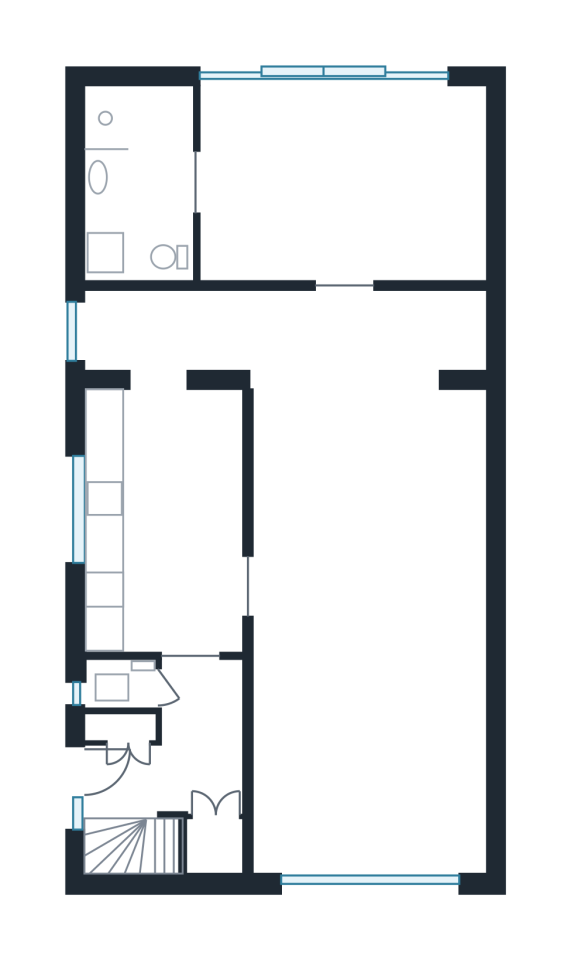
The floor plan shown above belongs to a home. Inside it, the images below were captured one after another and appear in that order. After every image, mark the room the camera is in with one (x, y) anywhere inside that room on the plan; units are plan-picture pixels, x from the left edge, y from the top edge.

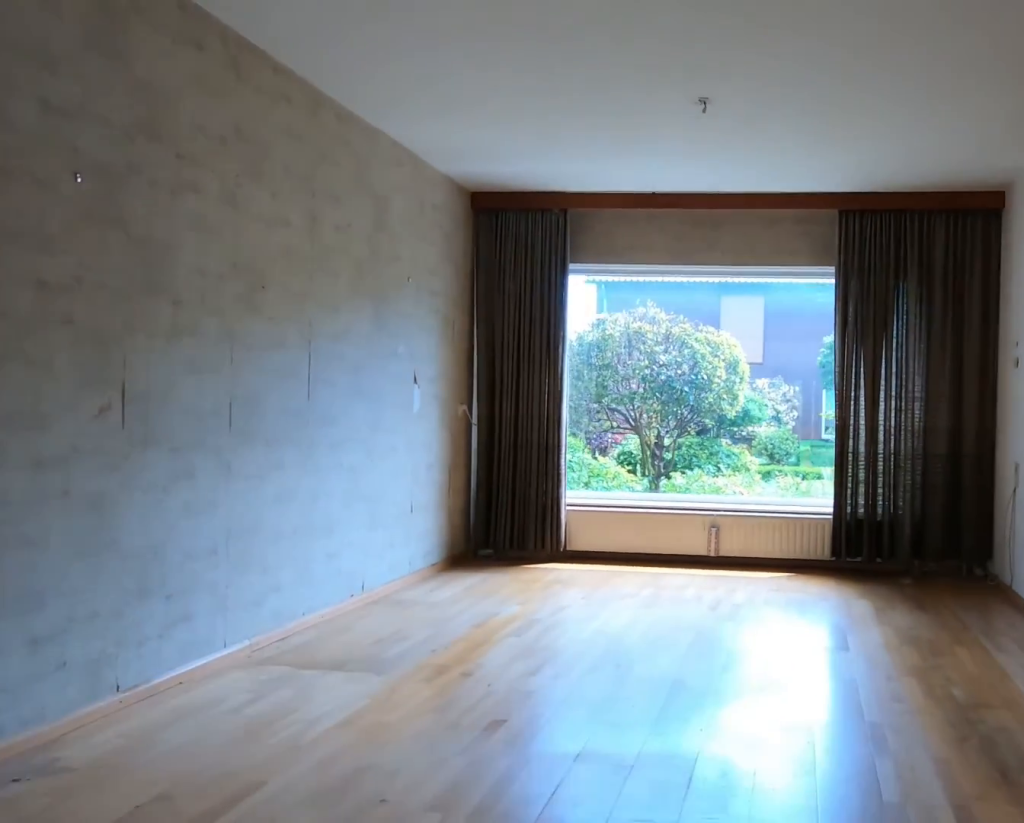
(366, 628)
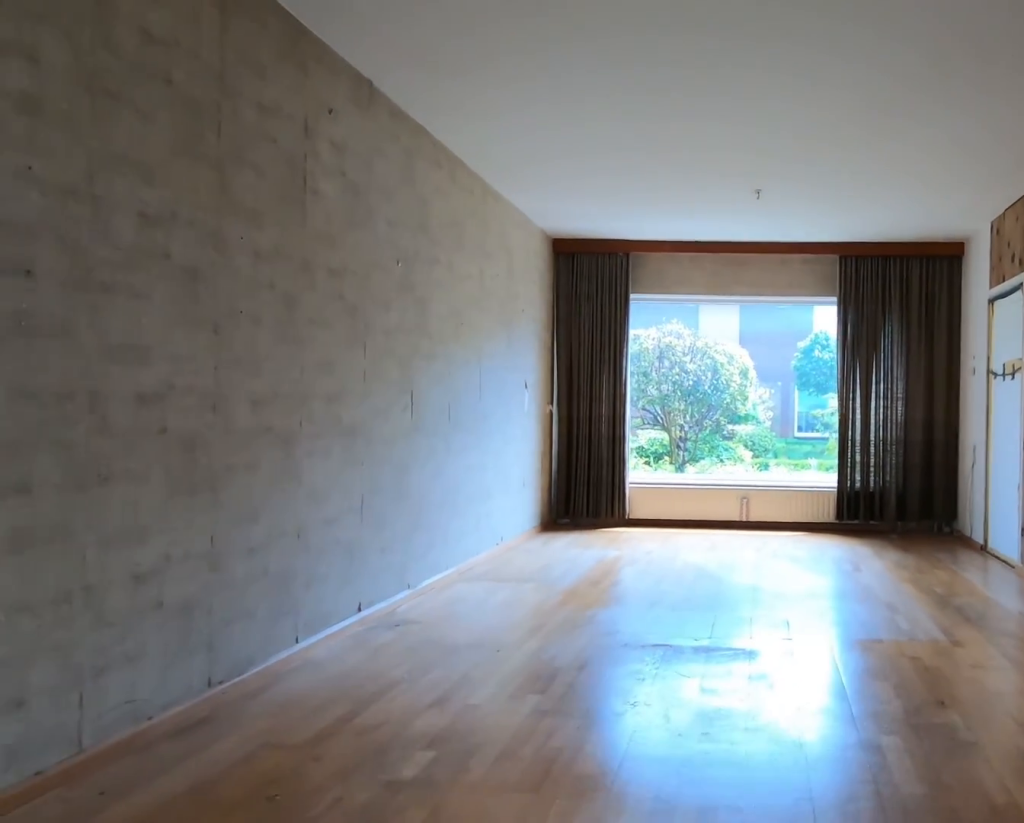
(366, 628)
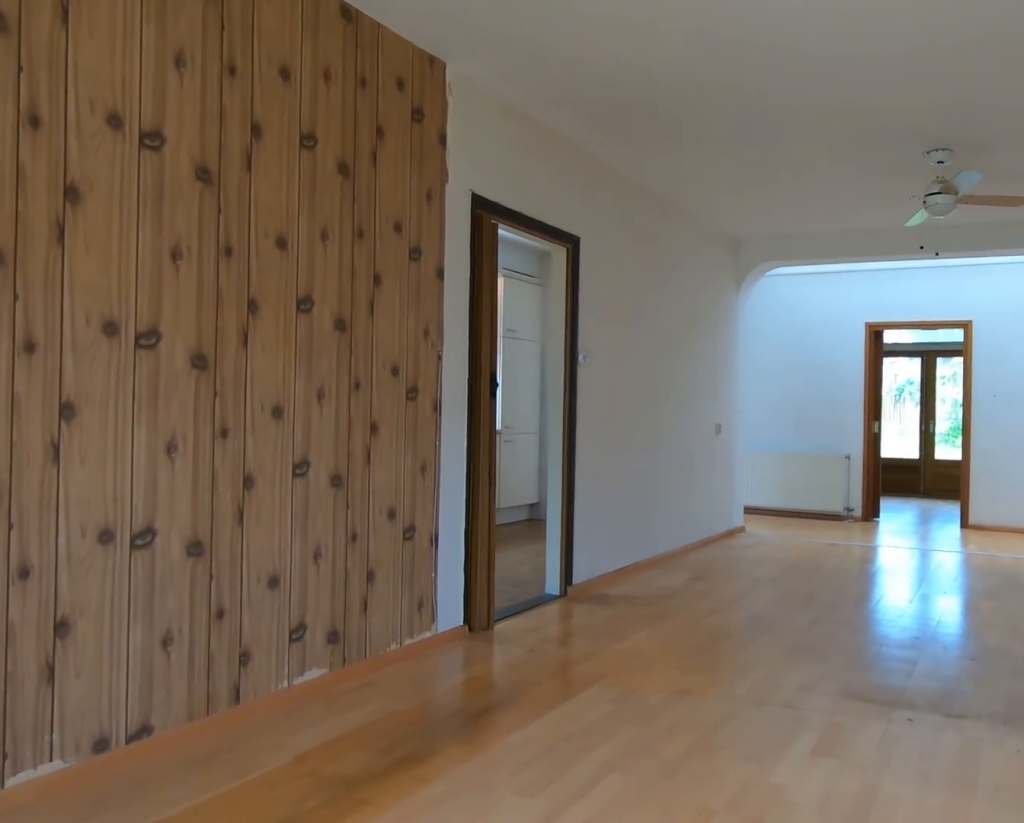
(366, 628)
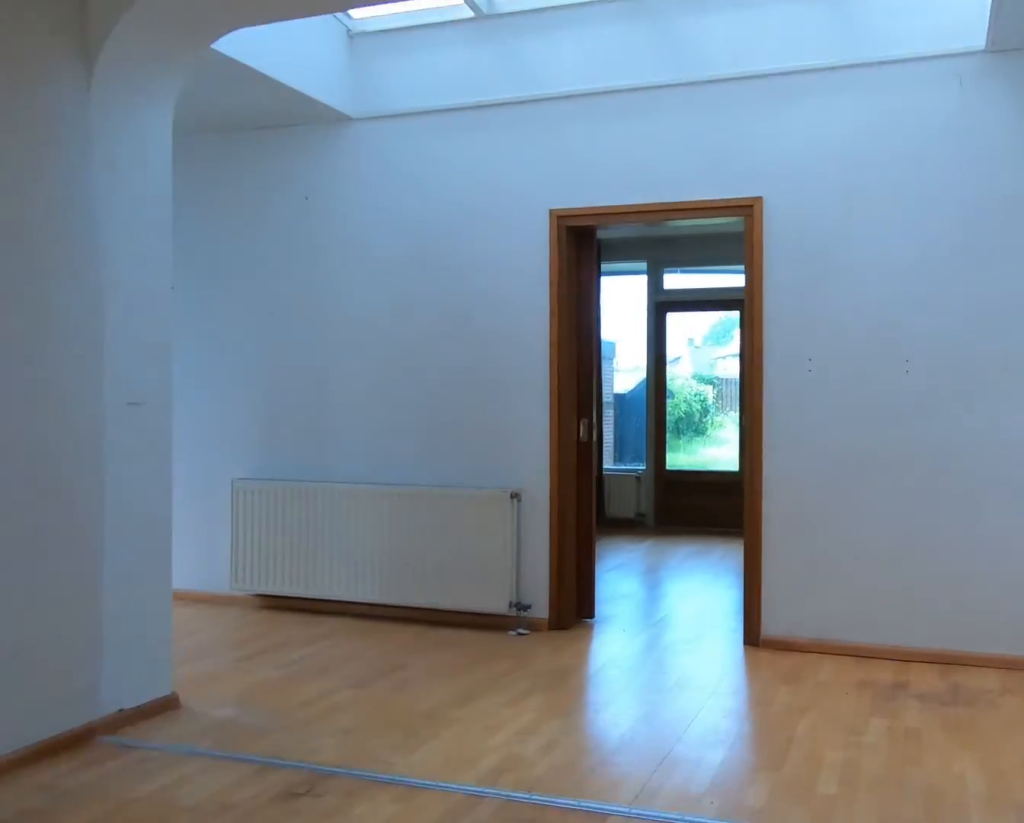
(366, 628)
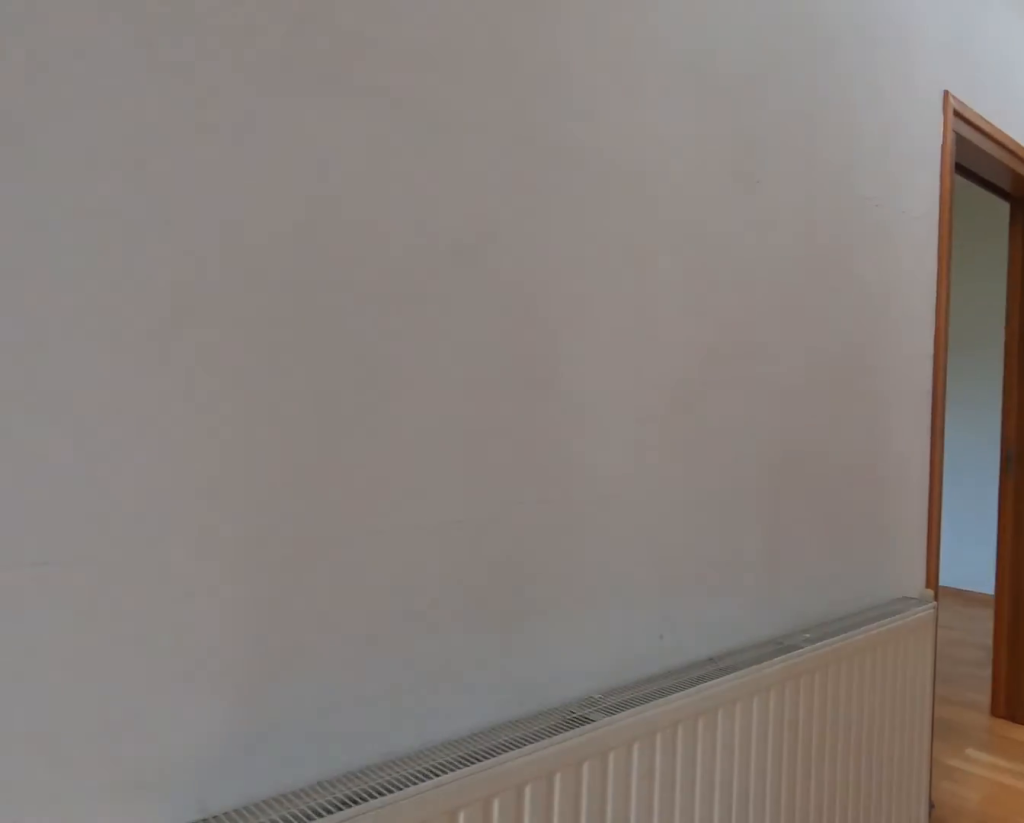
(286, 332)
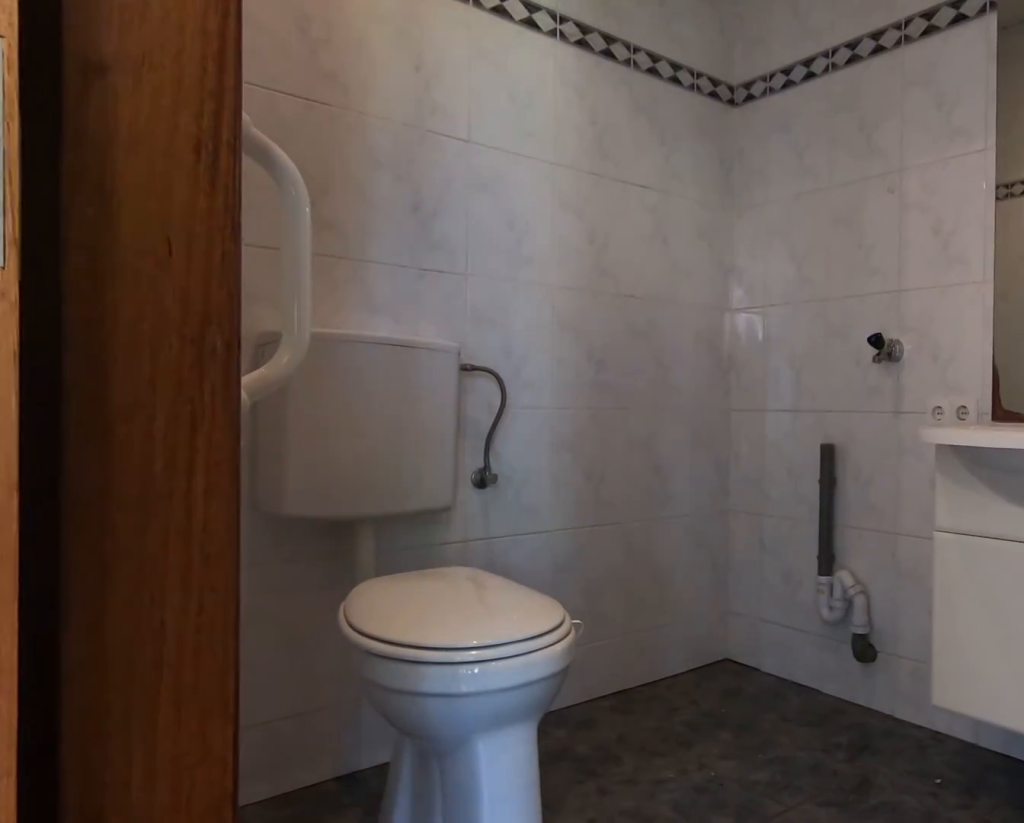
(138, 183)
